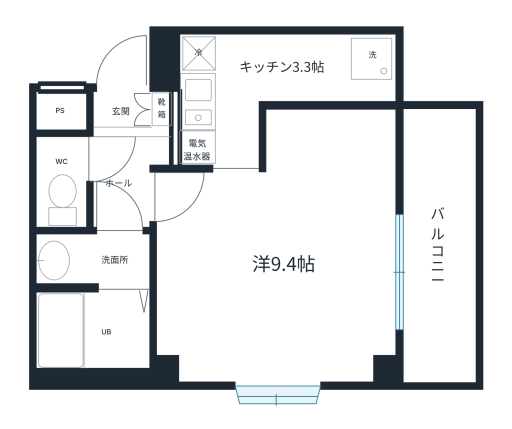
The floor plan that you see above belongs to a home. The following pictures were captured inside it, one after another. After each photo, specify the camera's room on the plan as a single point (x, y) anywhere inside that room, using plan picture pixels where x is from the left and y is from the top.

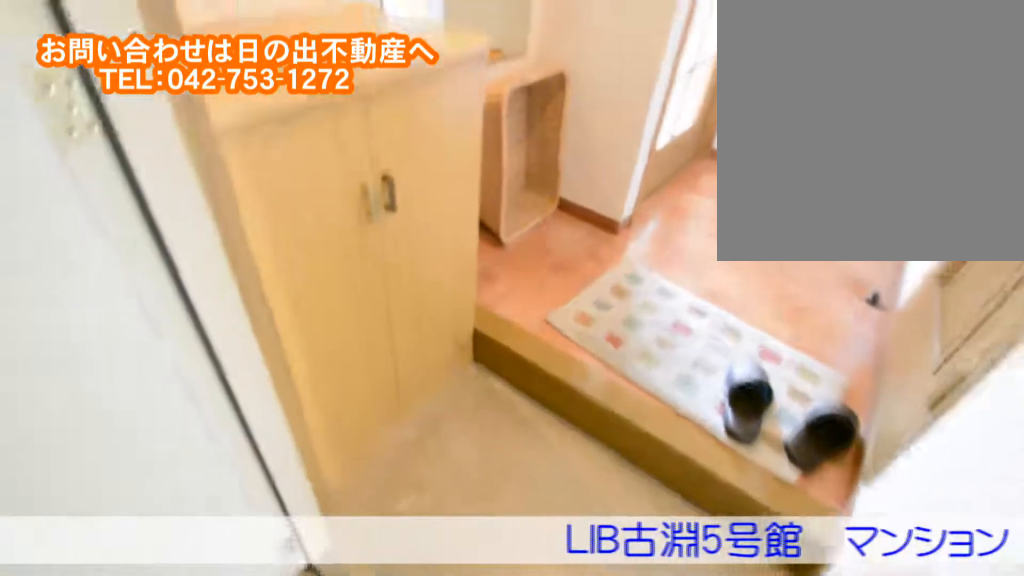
(127, 137)
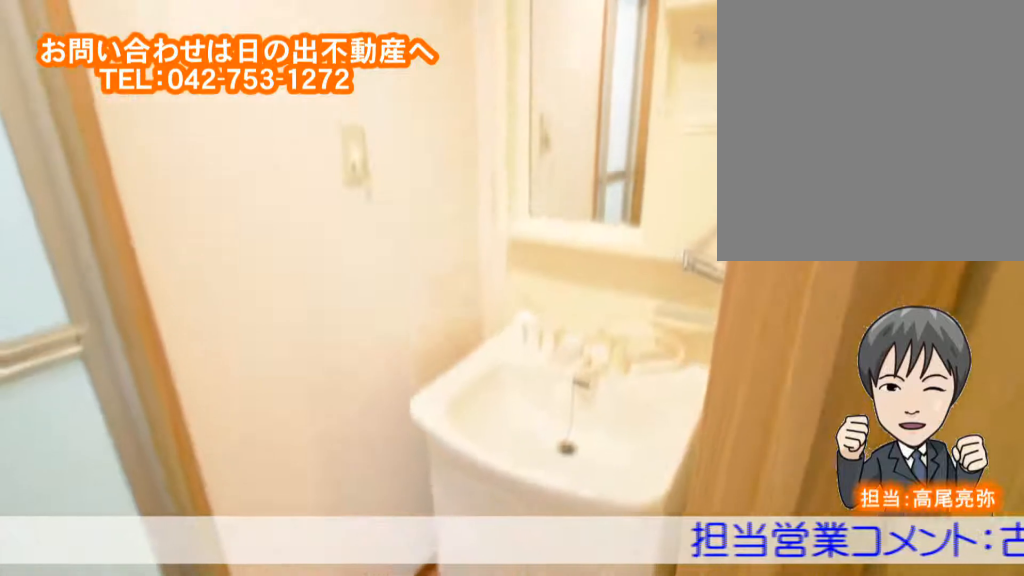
(89, 261)
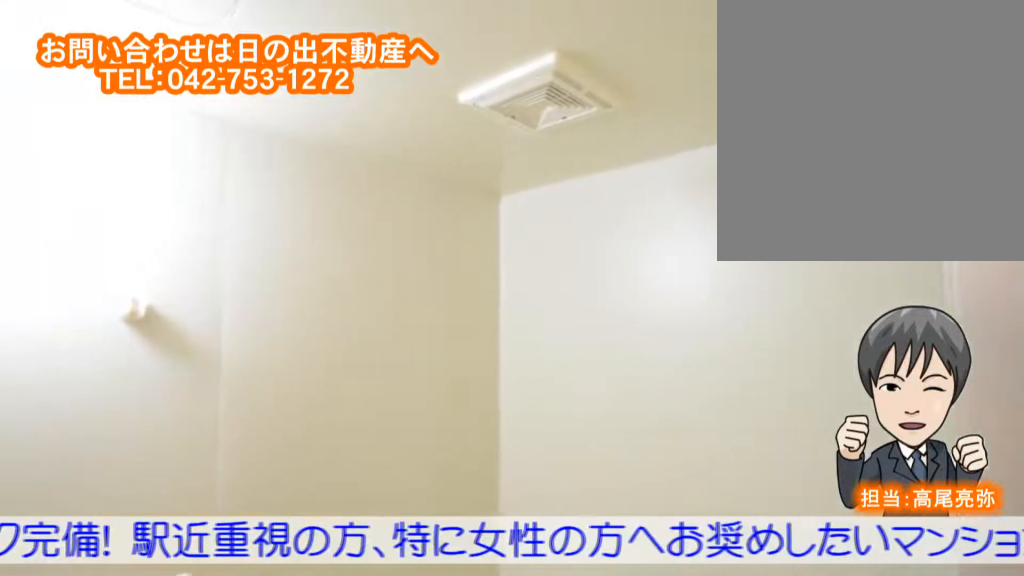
(84, 326)
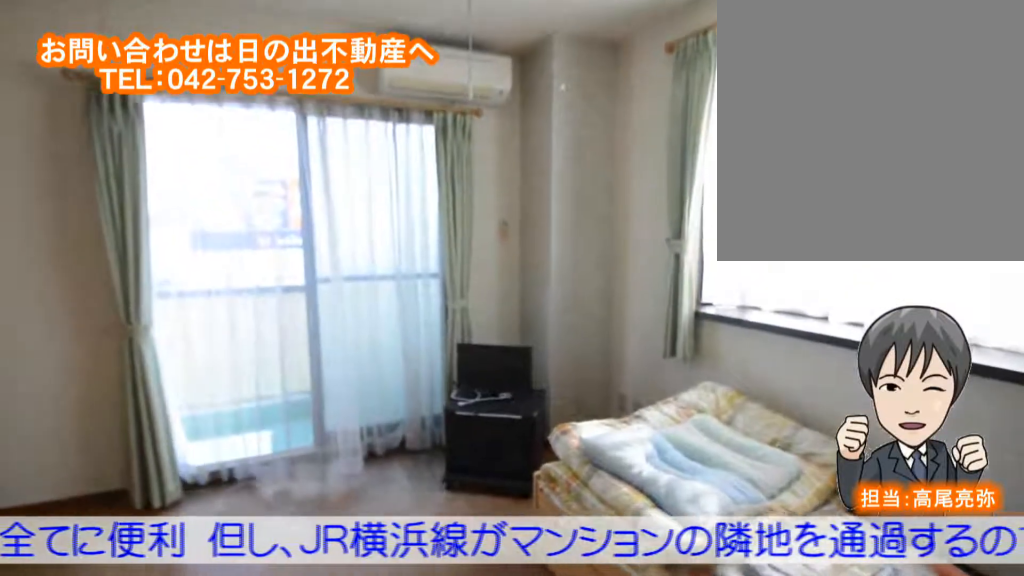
(290, 293)
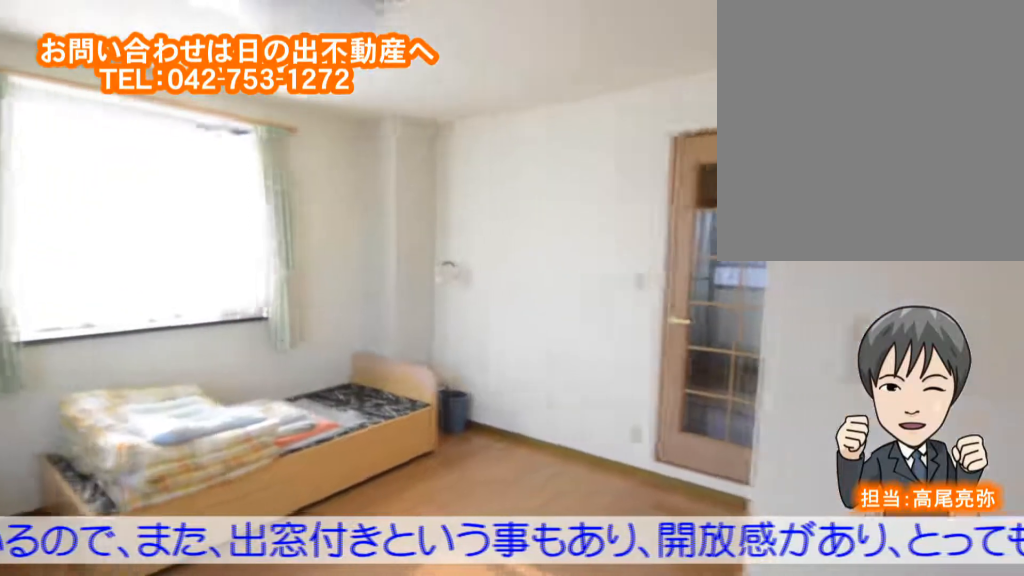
(290, 293)
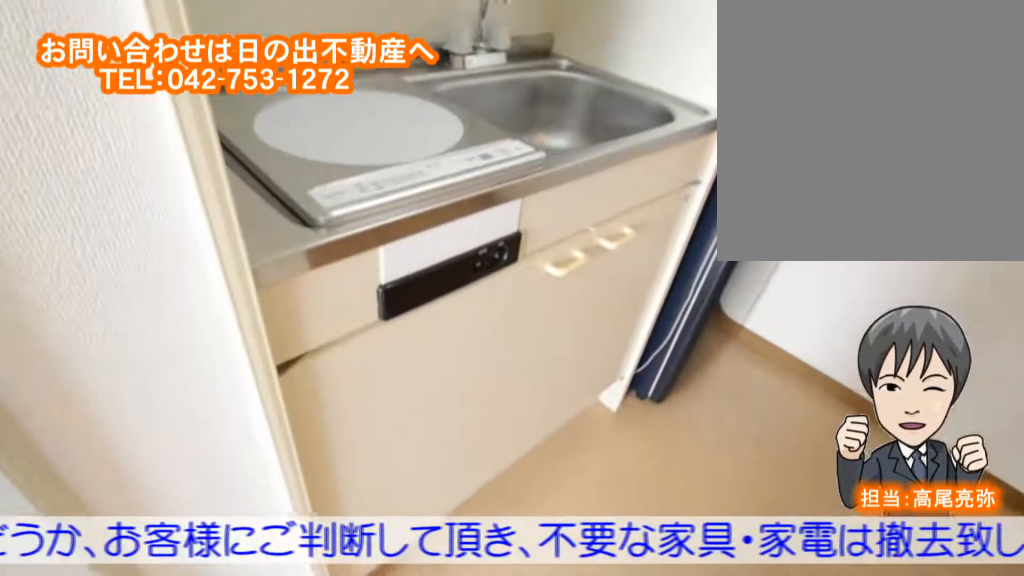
(256, 75)
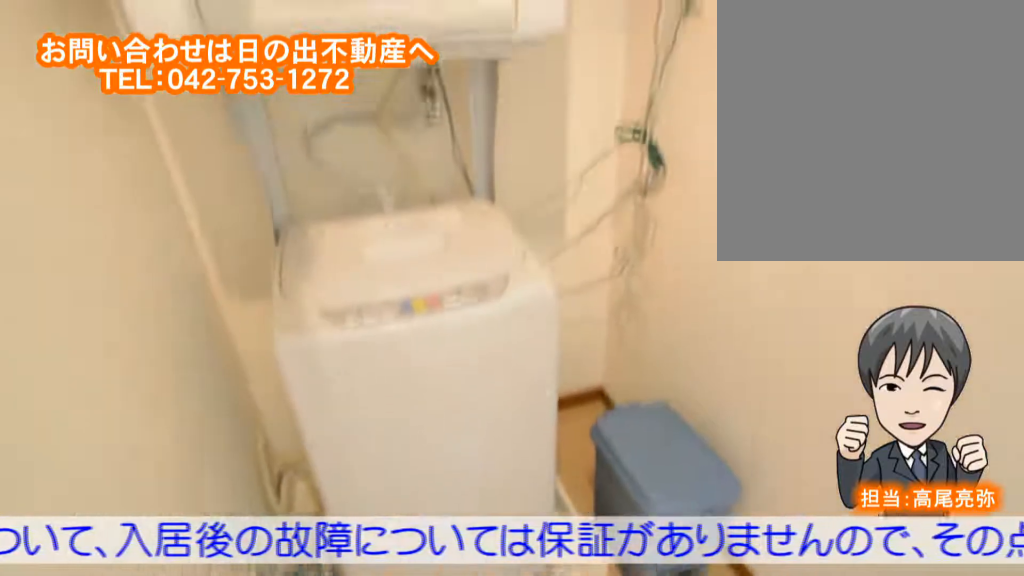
(255, 75)
